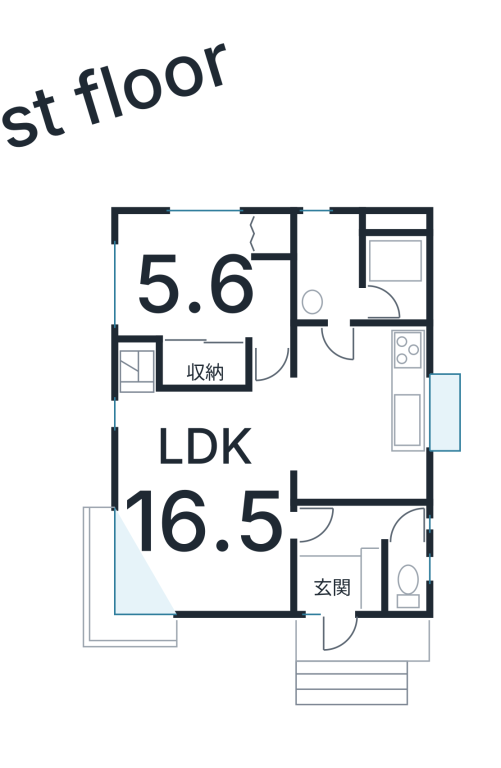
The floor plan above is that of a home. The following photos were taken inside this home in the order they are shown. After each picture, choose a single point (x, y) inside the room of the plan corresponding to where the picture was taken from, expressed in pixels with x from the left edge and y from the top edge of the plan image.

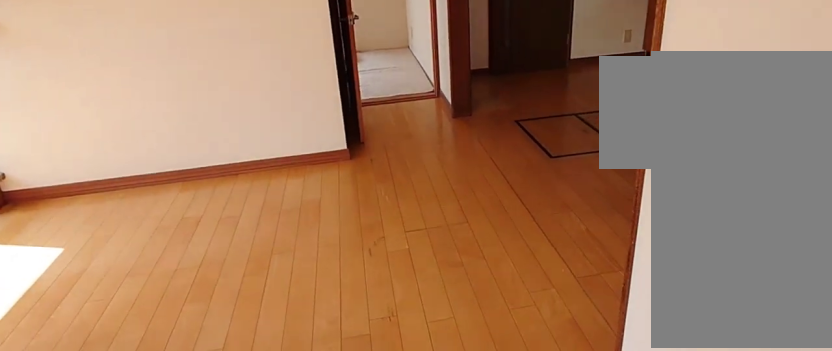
(202, 494)
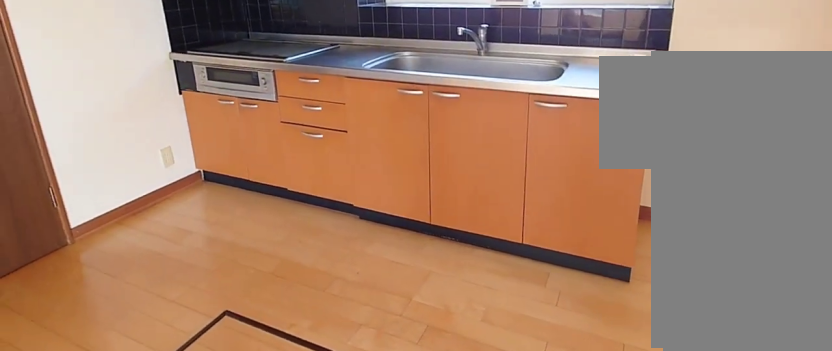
(355, 408)
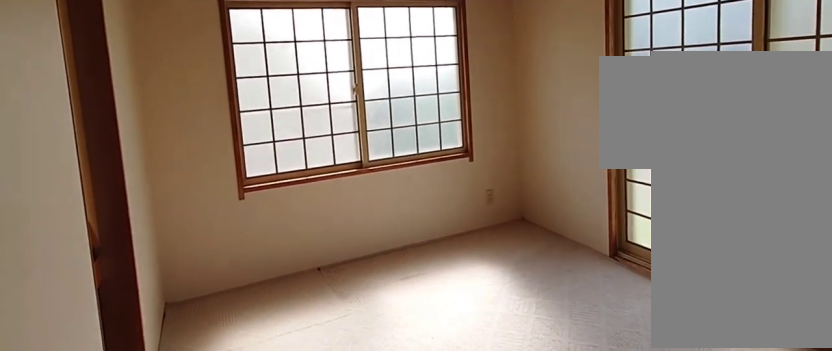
(180, 279)
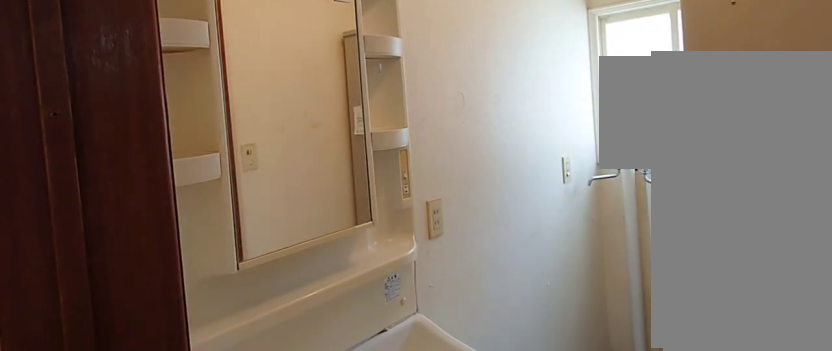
(327, 273)
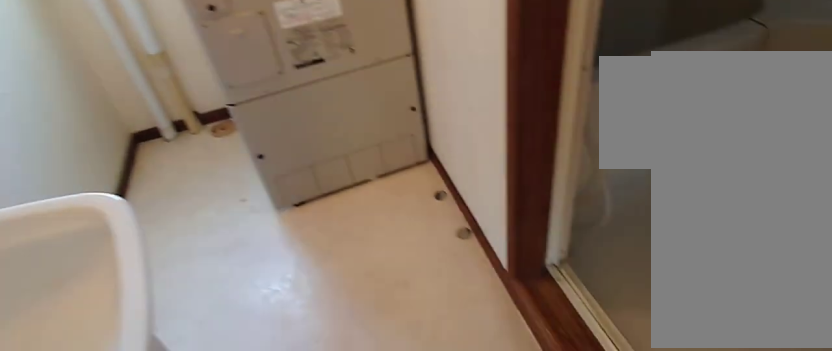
(327, 273)
